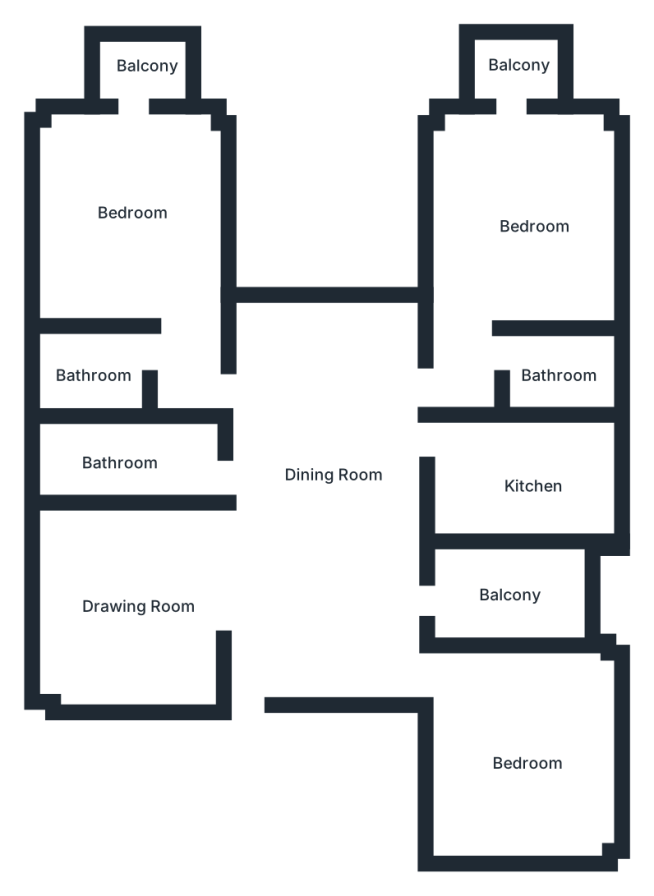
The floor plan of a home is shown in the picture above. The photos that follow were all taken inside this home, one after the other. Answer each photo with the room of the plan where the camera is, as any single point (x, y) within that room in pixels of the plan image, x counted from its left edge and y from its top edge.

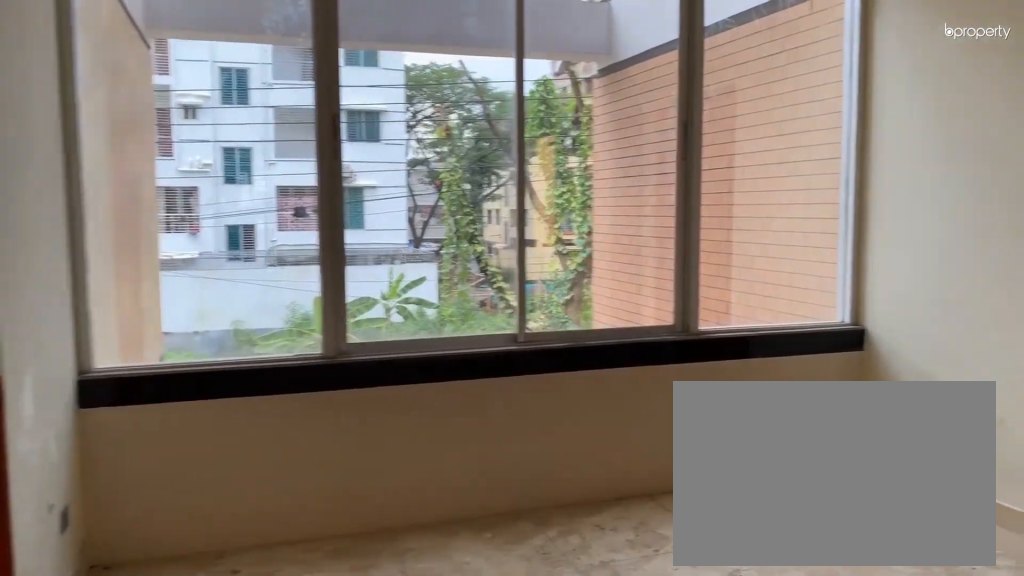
(326, 488)
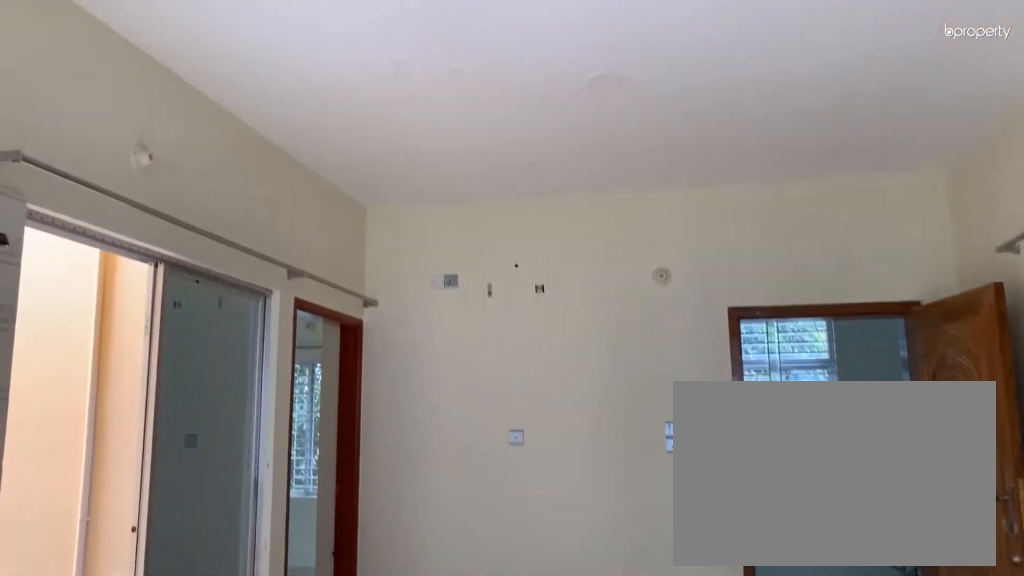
(326, 488)
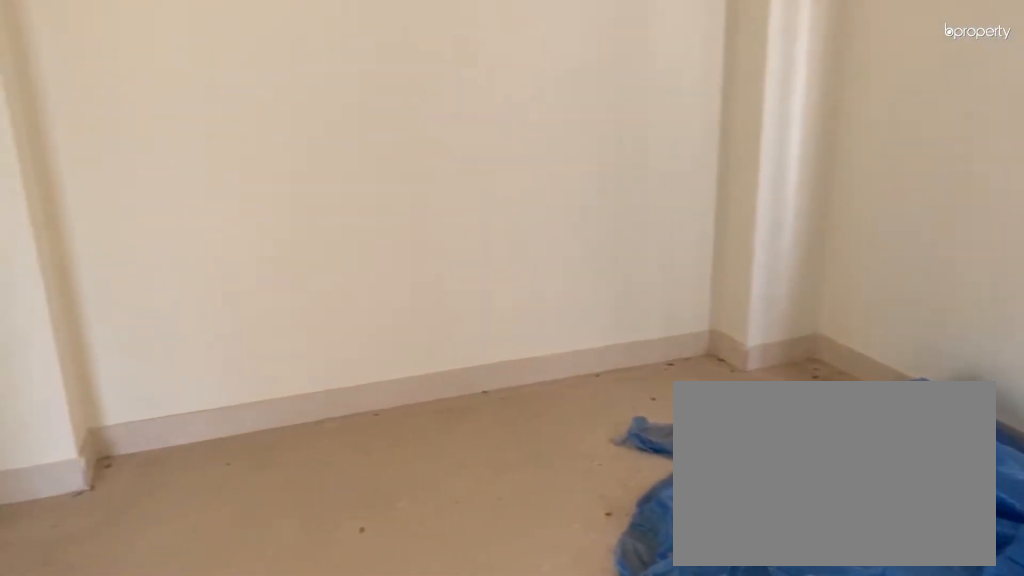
(135, 608)
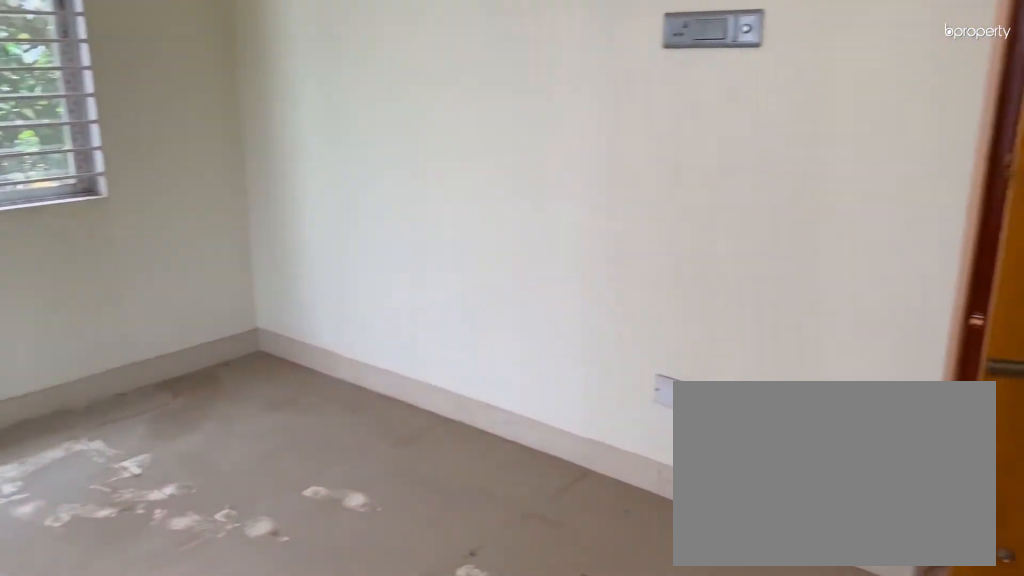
(516, 757)
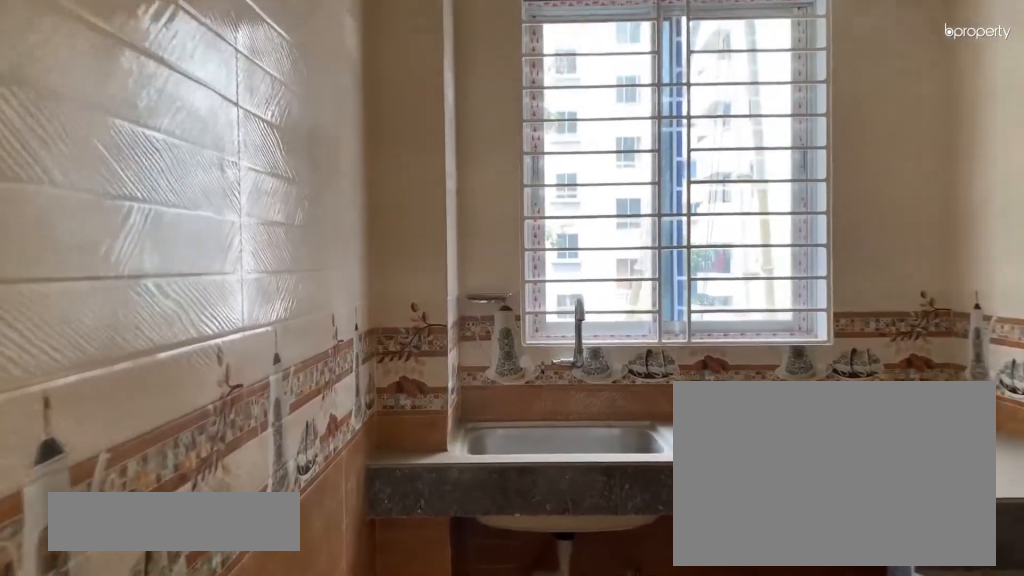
(509, 472)
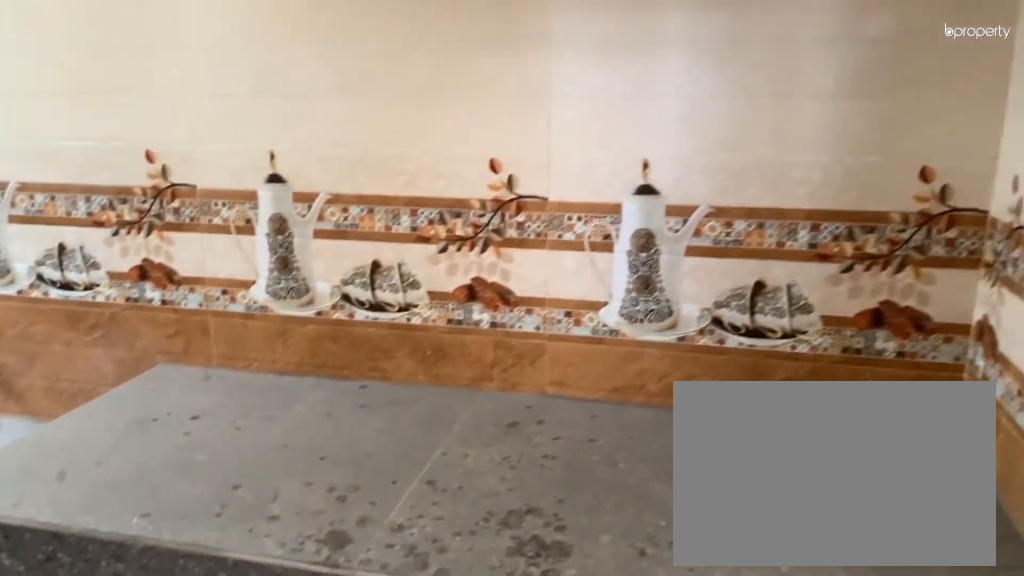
(509, 472)
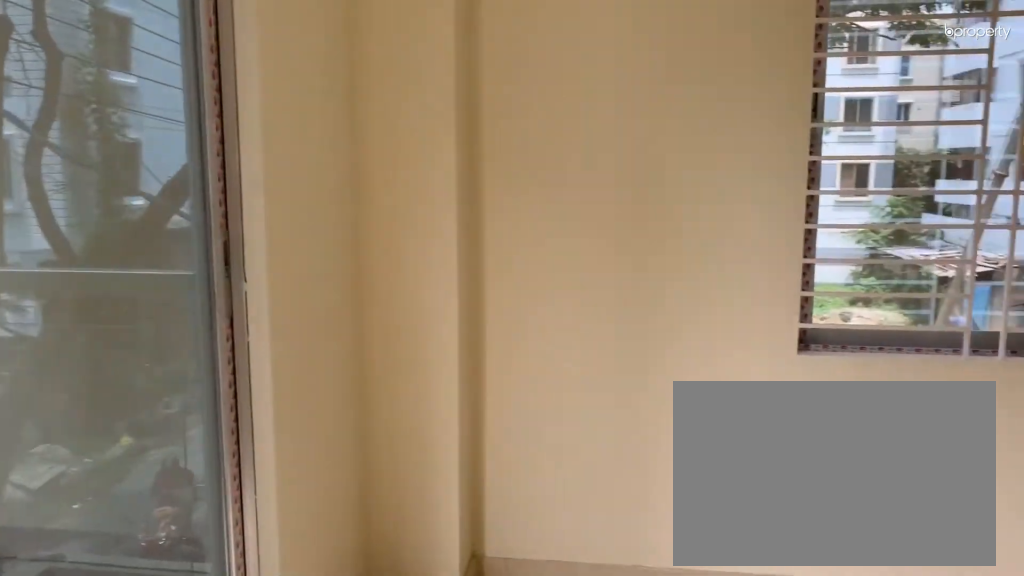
(519, 218)
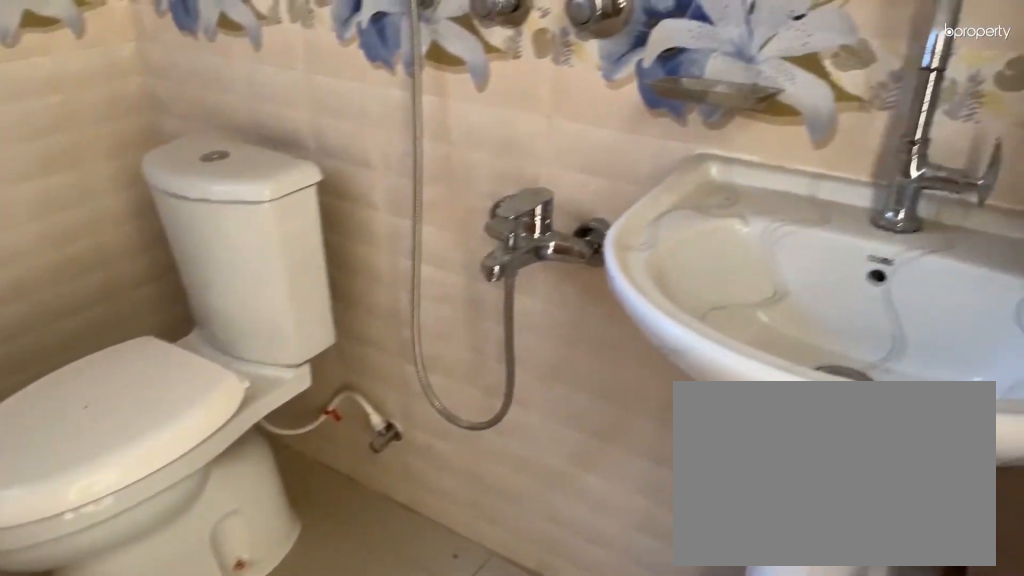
(547, 373)
